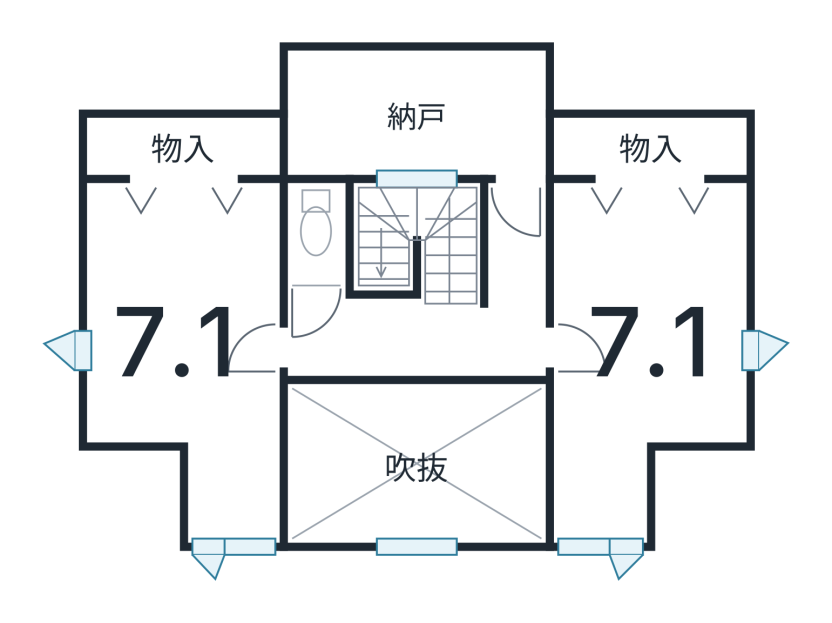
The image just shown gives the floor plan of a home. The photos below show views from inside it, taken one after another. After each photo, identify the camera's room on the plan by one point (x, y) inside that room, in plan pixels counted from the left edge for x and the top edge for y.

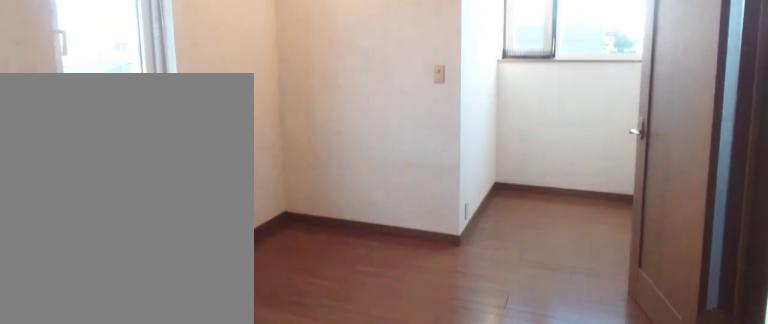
(650, 360)
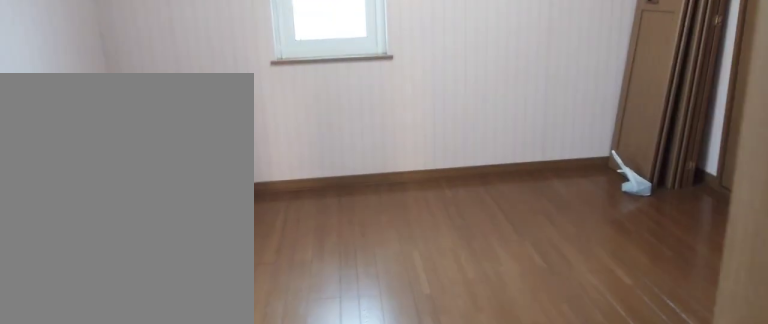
(172, 356)
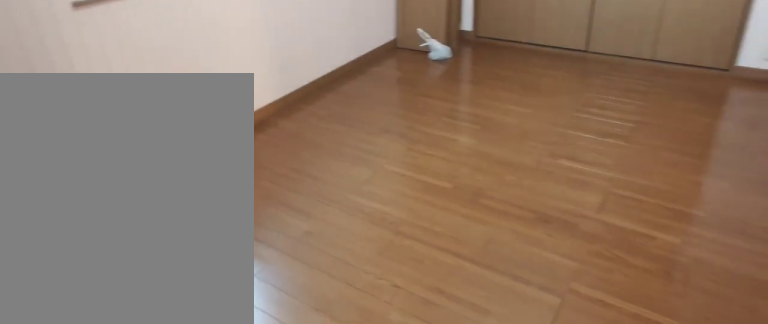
(172, 356)
